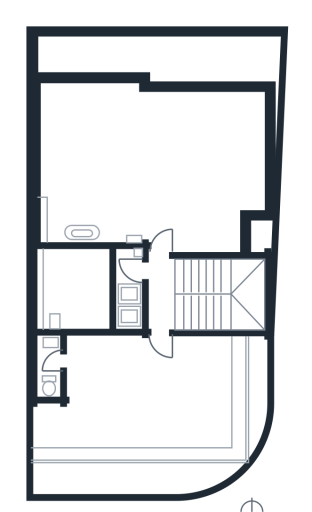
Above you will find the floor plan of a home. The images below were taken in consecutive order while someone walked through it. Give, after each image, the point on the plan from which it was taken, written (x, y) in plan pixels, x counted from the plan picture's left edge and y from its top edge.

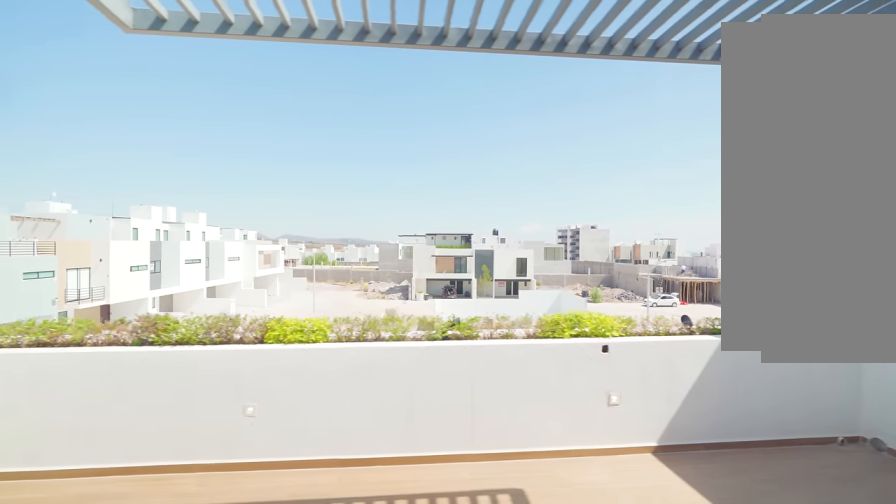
(162, 373)
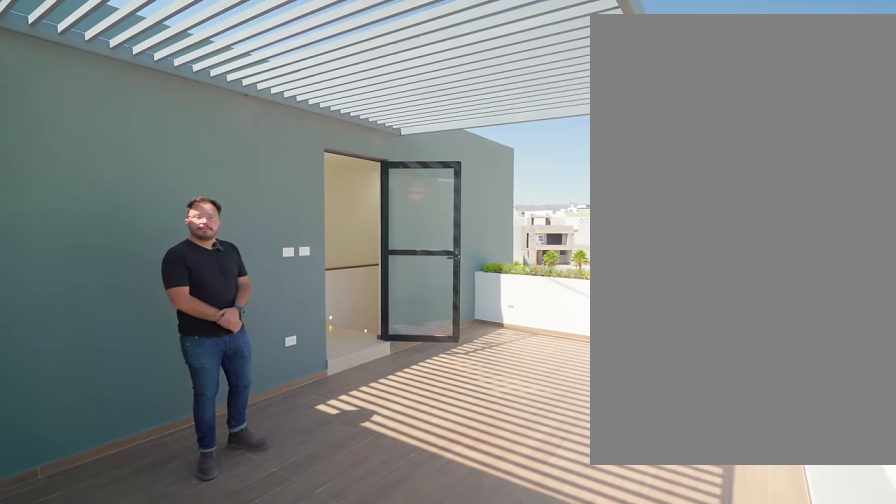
(56, 447)
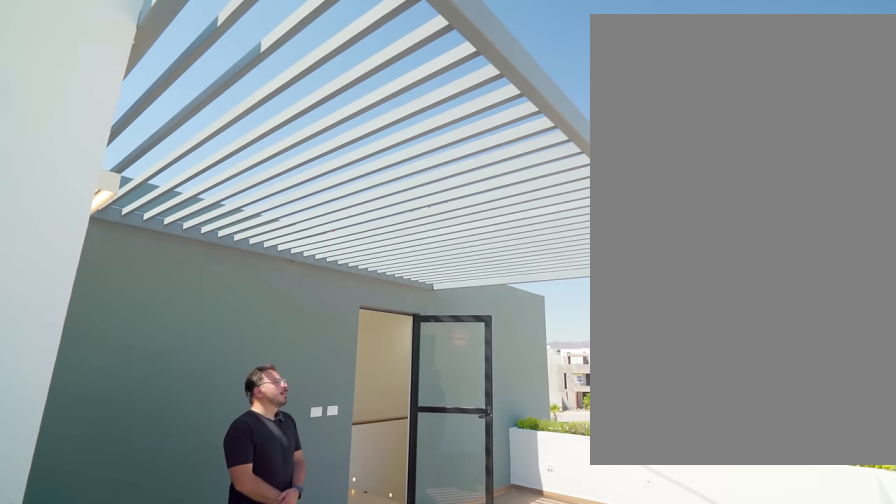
(50, 445)
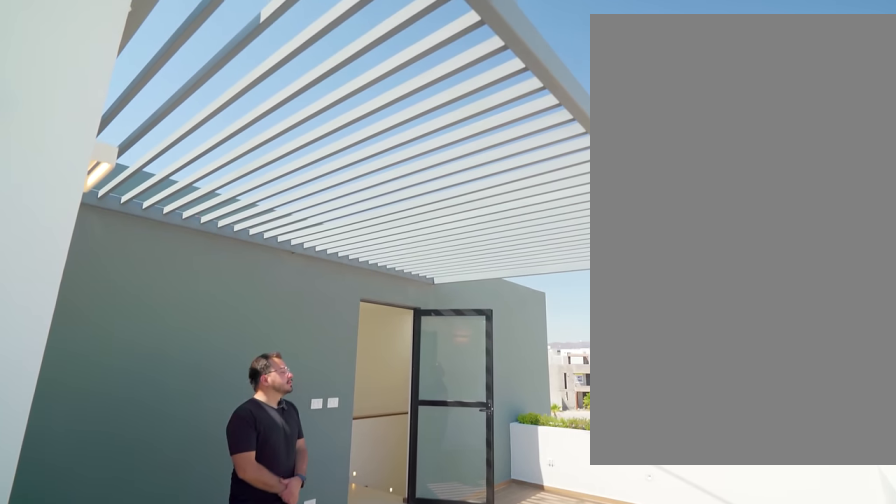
(50, 445)
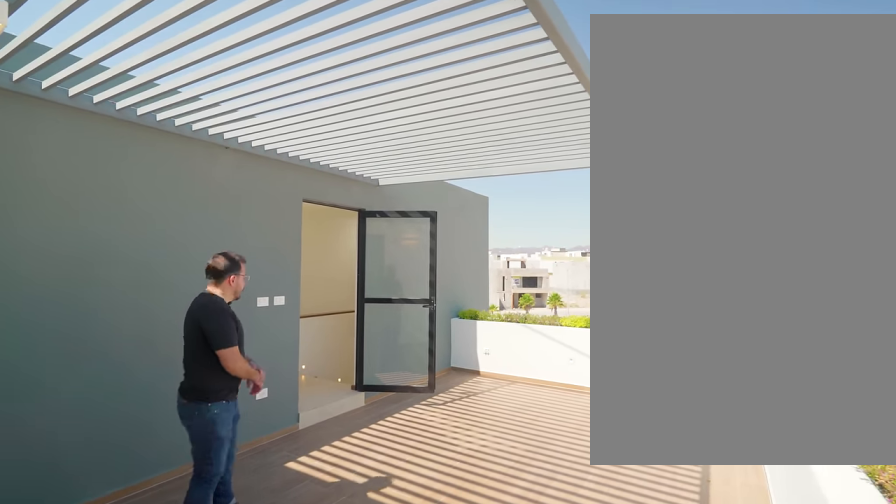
(50, 446)
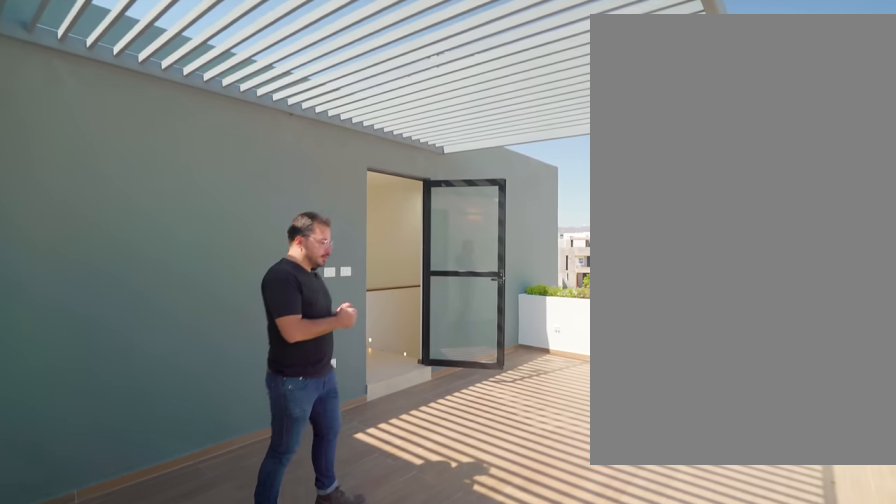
(49, 445)
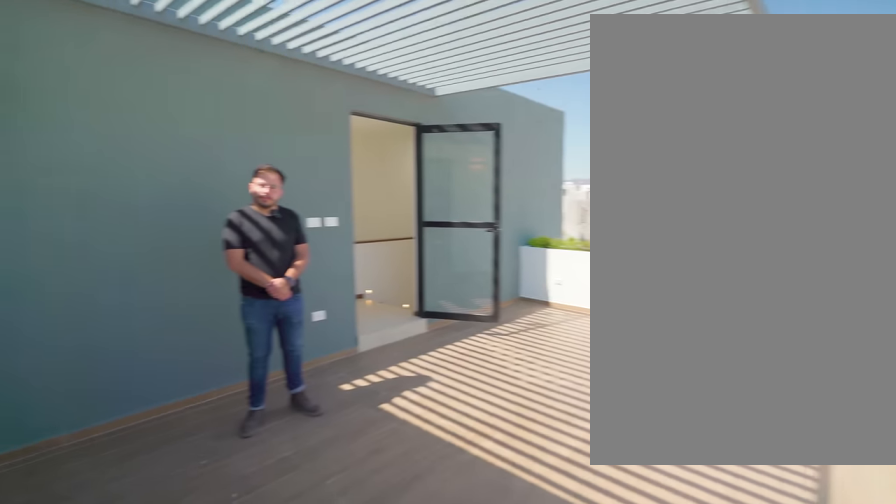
(50, 445)
